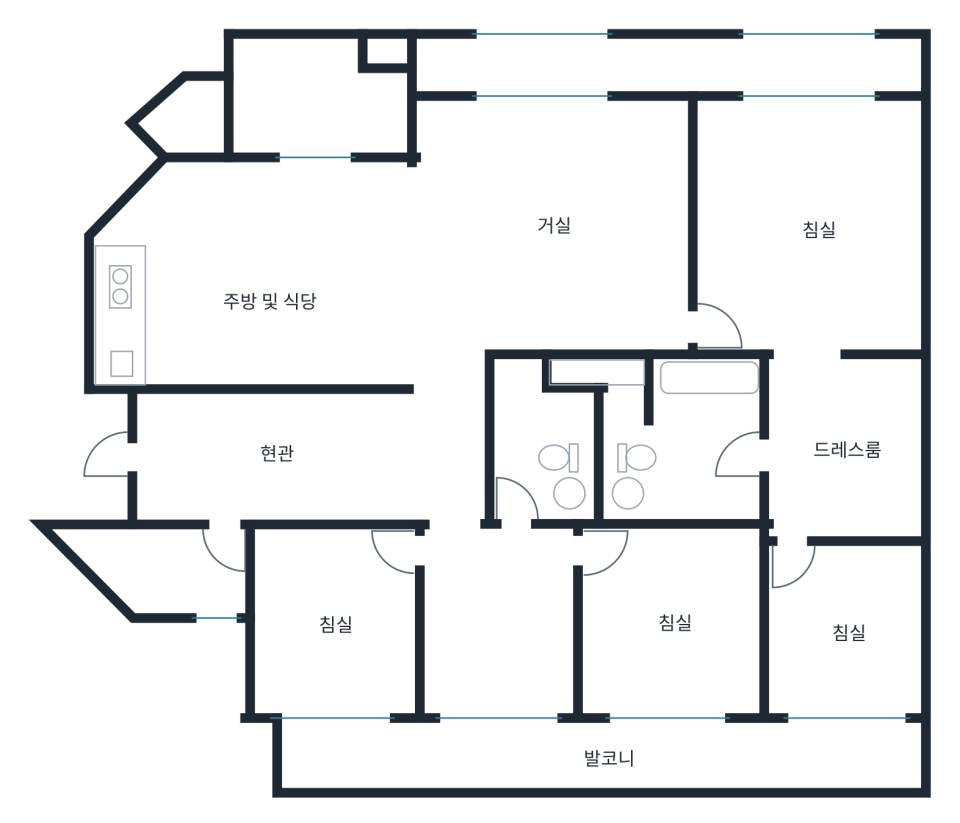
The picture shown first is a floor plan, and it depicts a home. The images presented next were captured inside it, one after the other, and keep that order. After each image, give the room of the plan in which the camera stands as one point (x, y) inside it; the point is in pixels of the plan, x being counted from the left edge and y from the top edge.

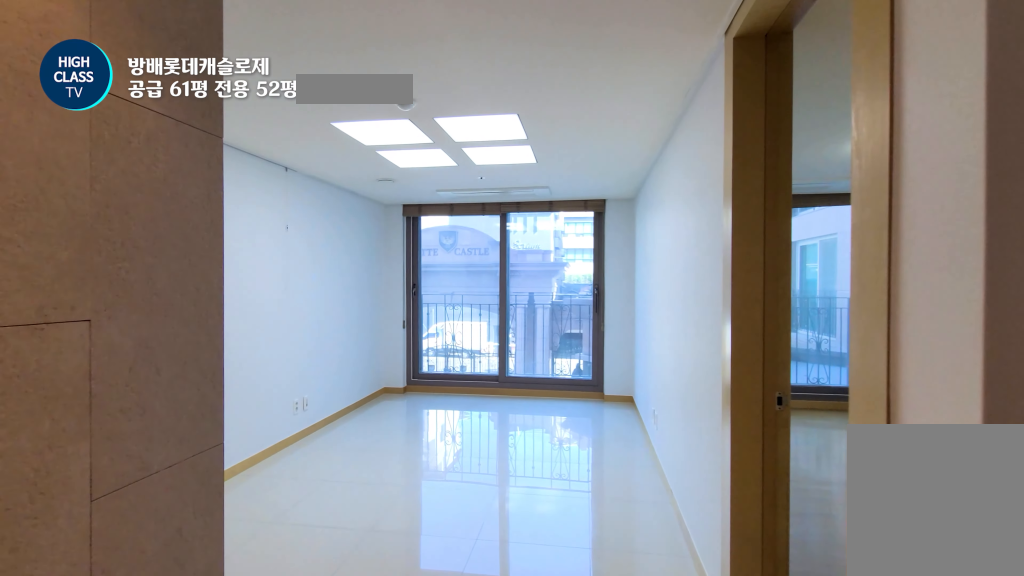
(447, 436)
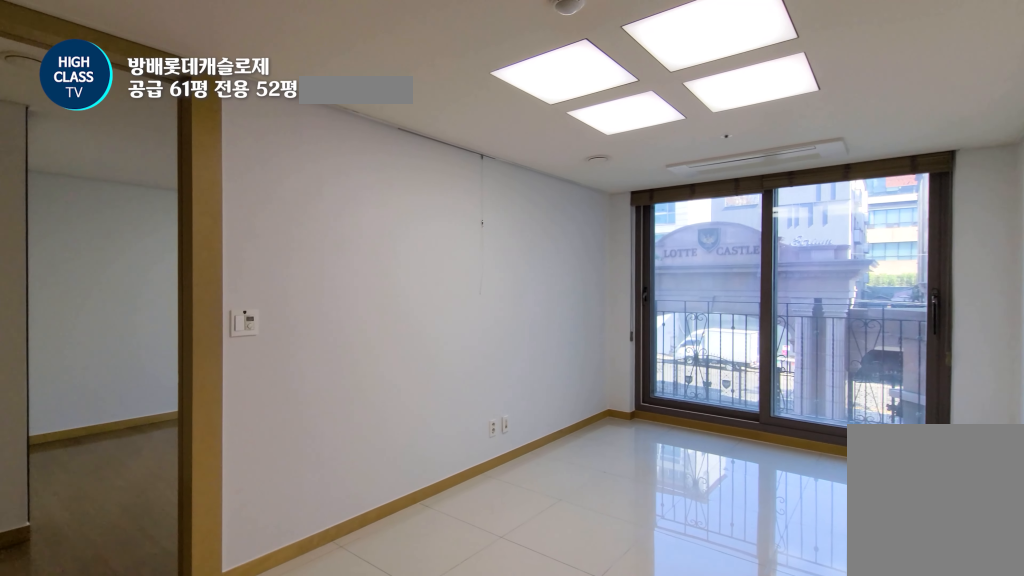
(498, 655)
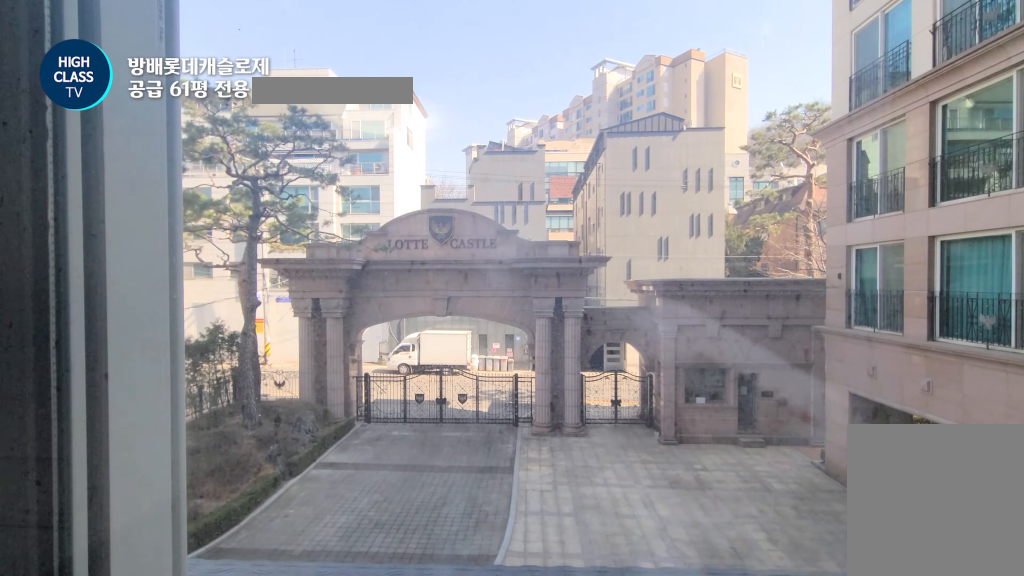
(672, 657)
